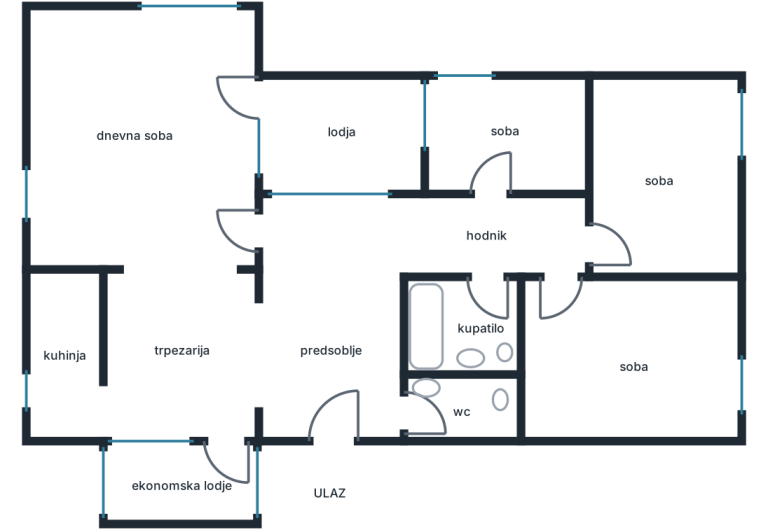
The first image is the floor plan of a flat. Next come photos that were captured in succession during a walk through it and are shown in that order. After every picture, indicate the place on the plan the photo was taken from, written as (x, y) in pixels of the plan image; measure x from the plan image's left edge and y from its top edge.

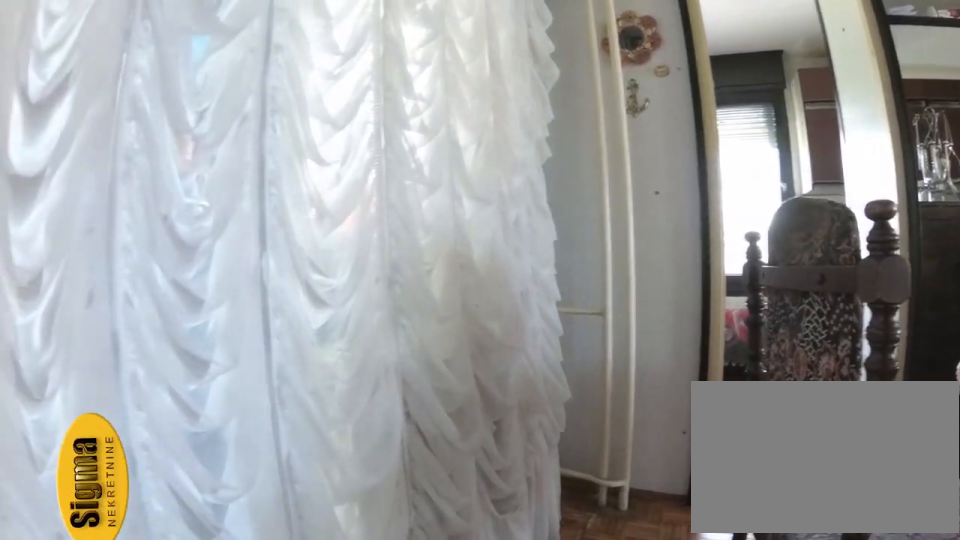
(227, 389)
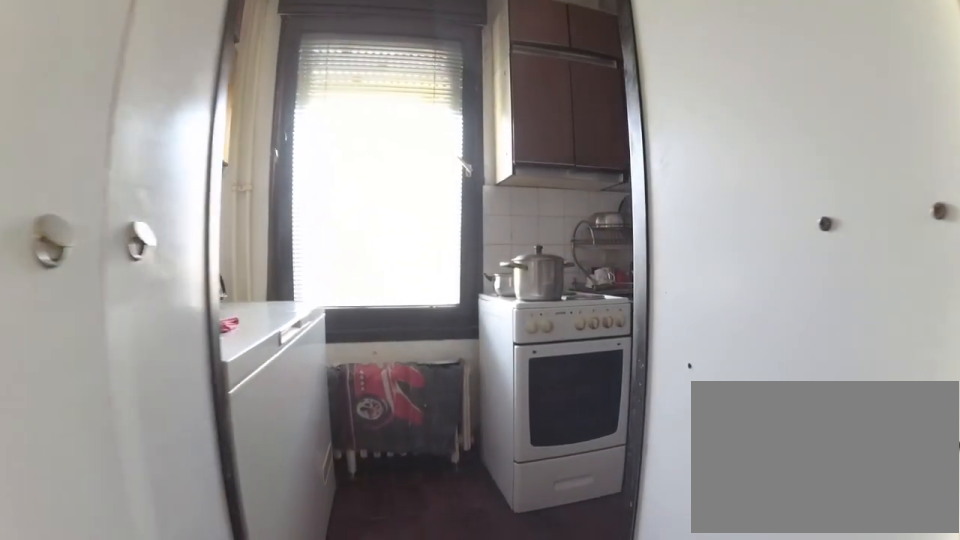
(139, 403)
